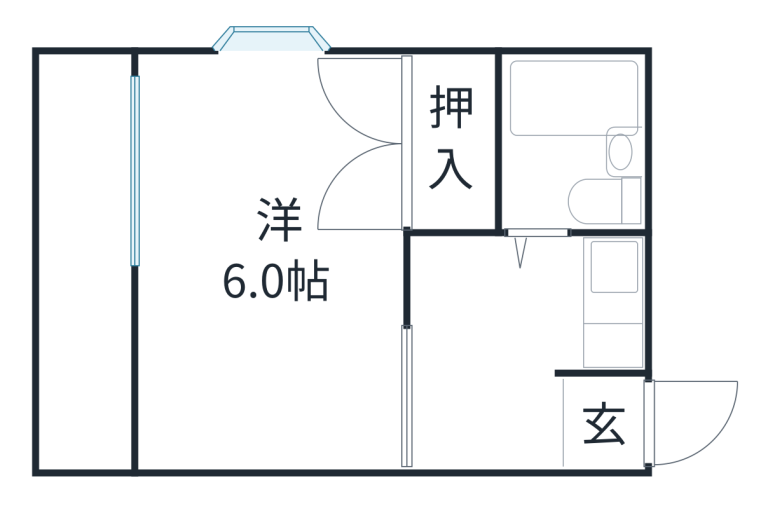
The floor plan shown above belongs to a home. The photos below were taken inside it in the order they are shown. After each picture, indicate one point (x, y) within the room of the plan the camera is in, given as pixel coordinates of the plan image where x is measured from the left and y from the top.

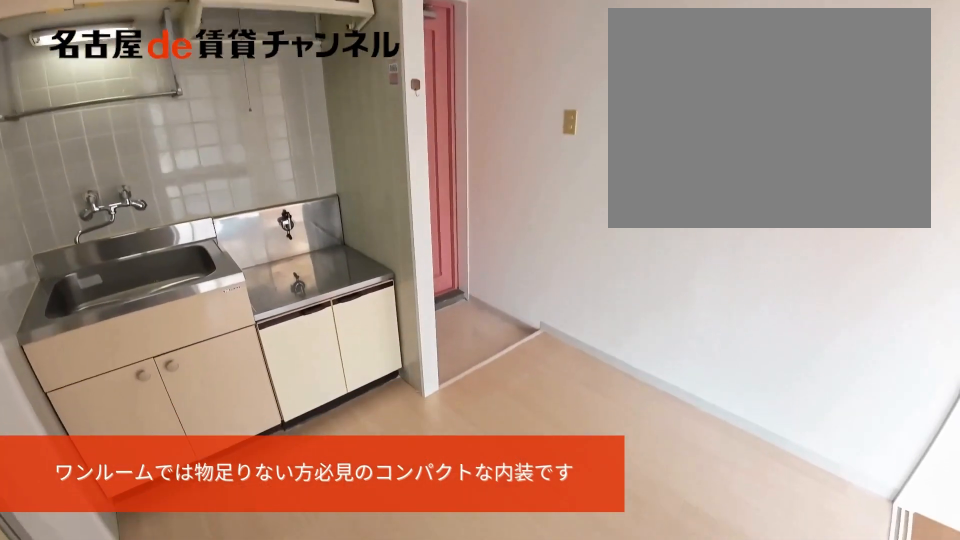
(489, 350)
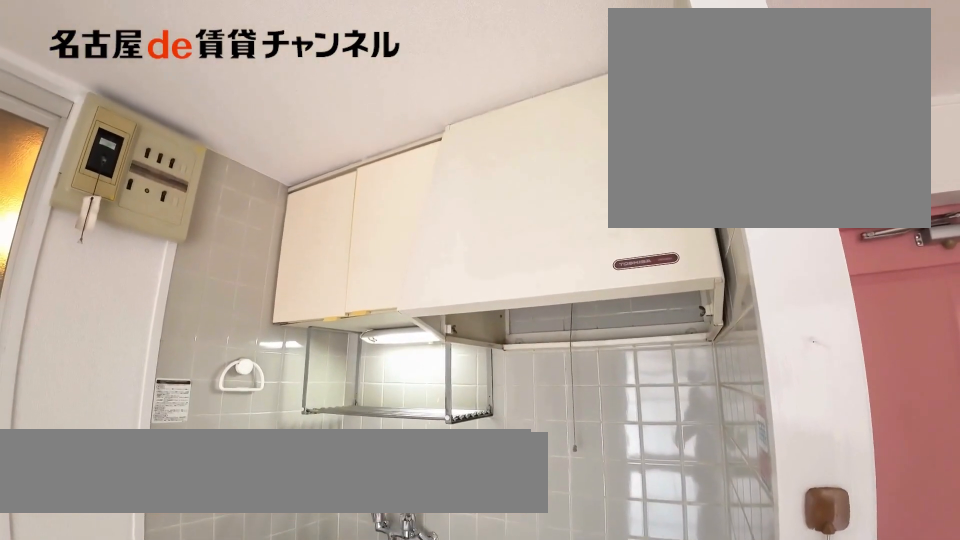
(618, 308)
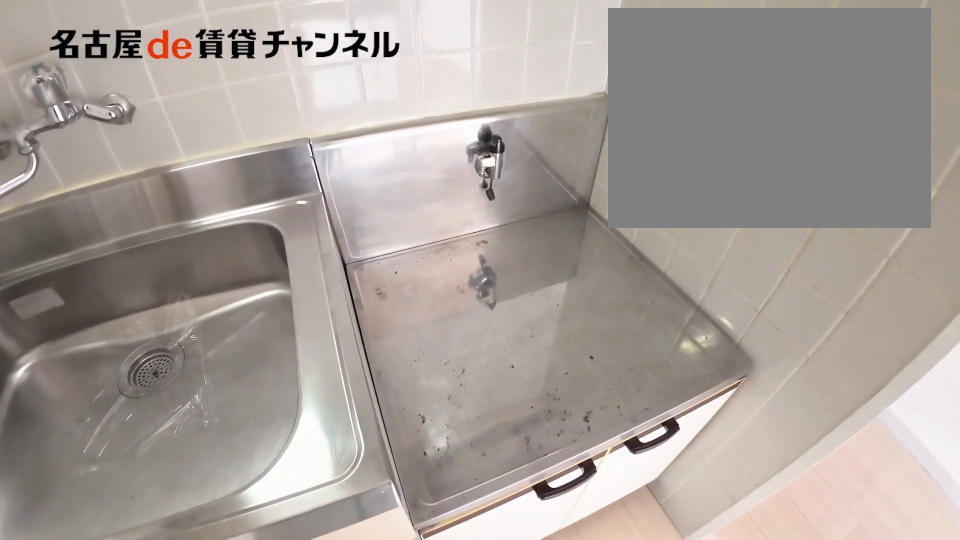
(618, 308)
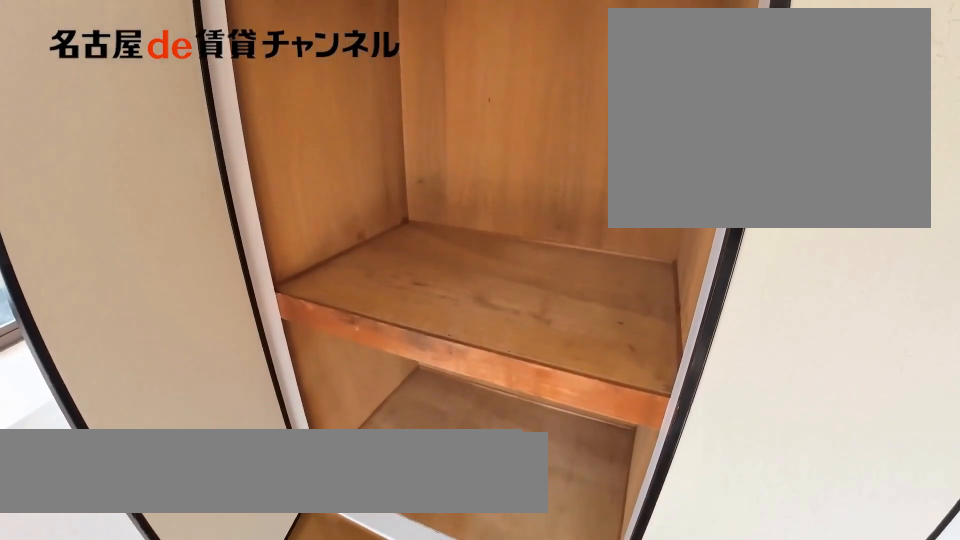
(452, 142)
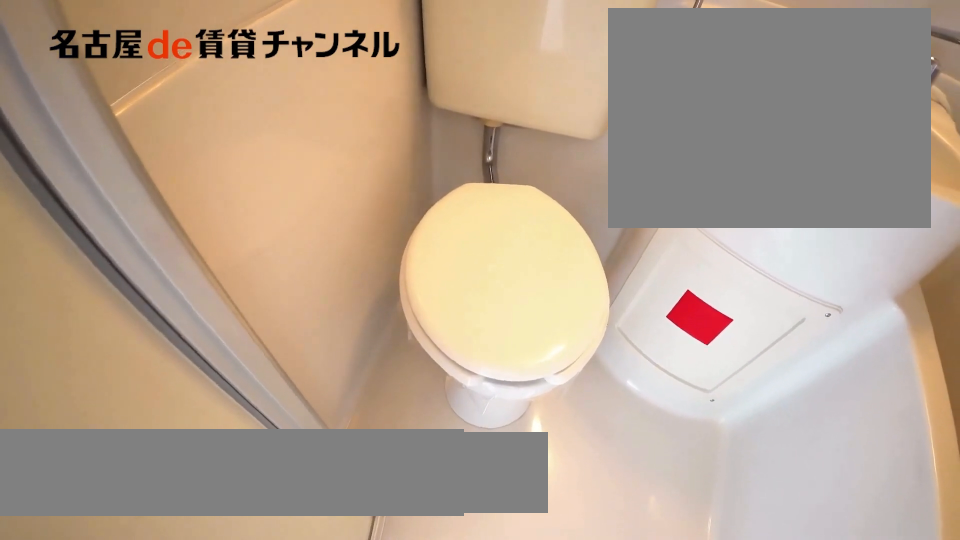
(572, 139)
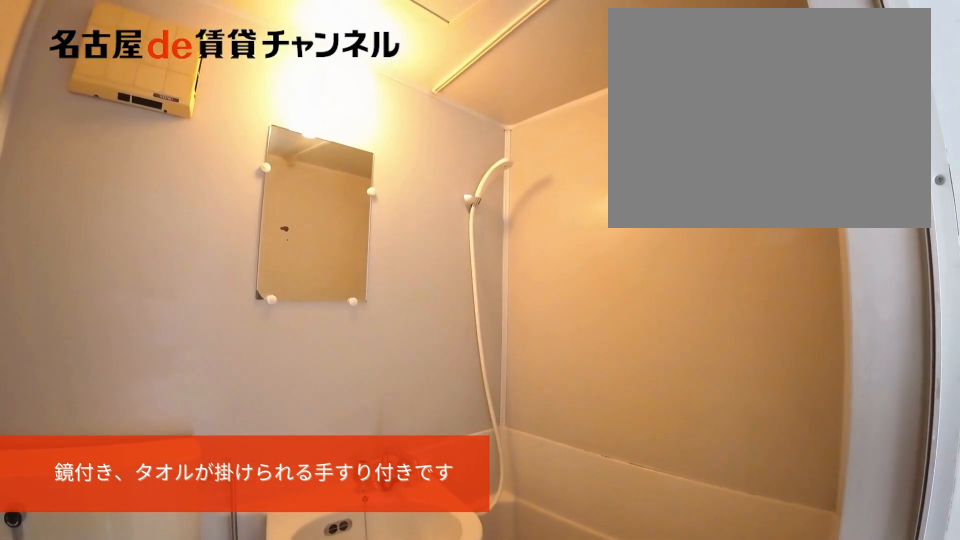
(572, 139)
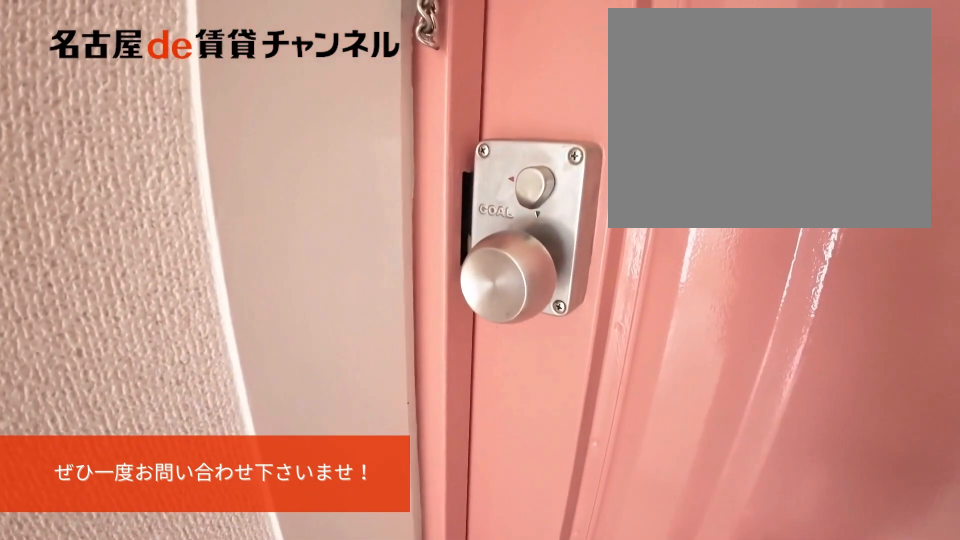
(605, 424)
